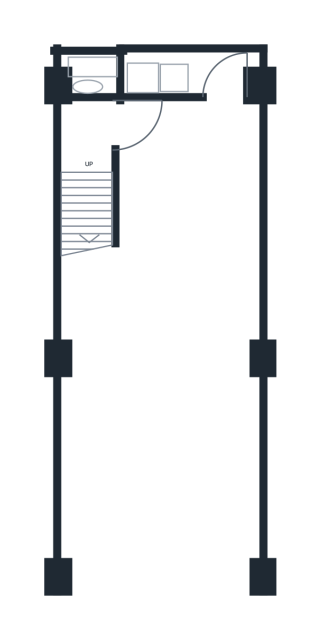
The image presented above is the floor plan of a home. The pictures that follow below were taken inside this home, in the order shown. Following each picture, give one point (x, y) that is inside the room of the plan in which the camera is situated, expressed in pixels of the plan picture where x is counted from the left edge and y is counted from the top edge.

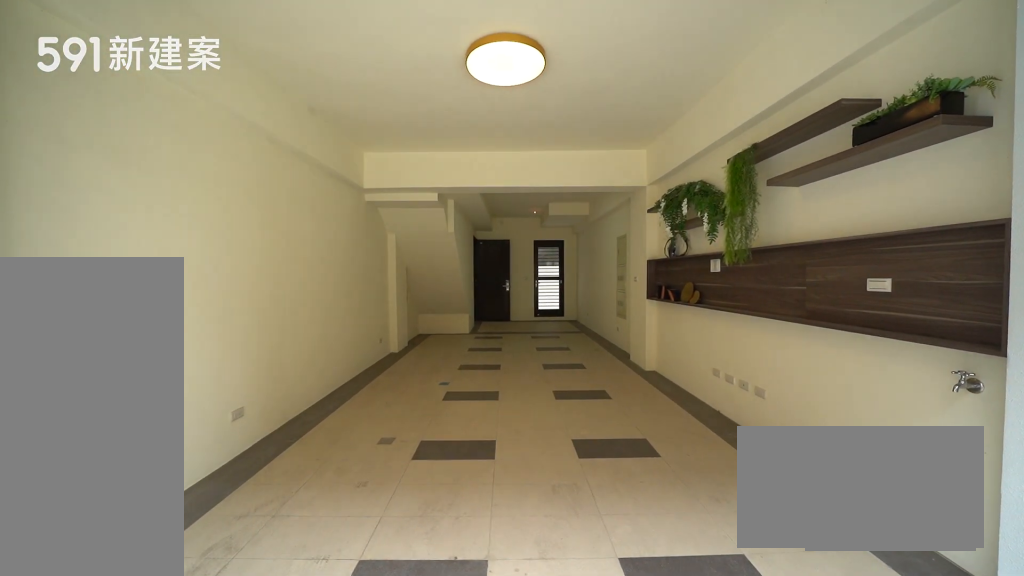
(164, 358)
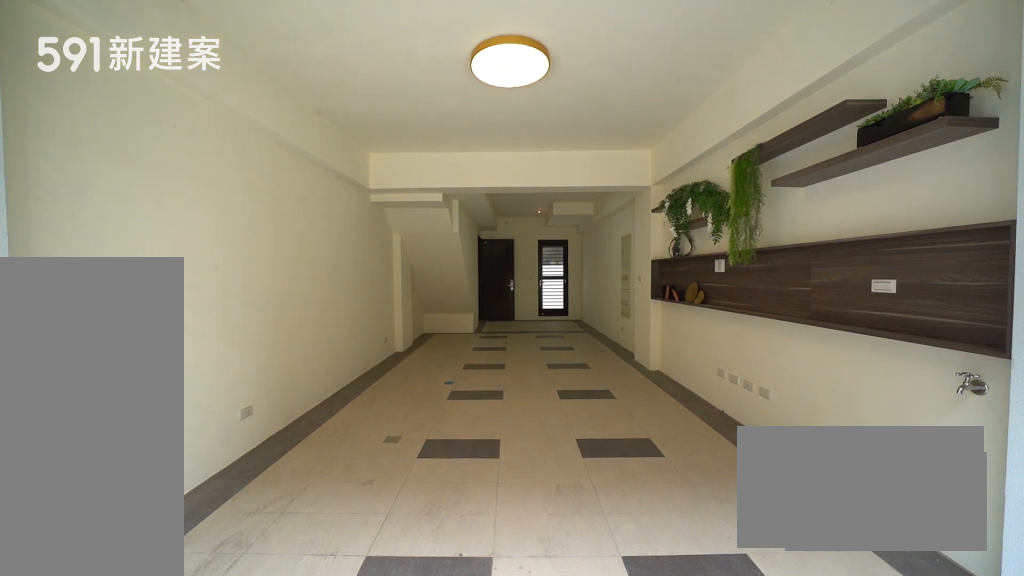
(164, 358)
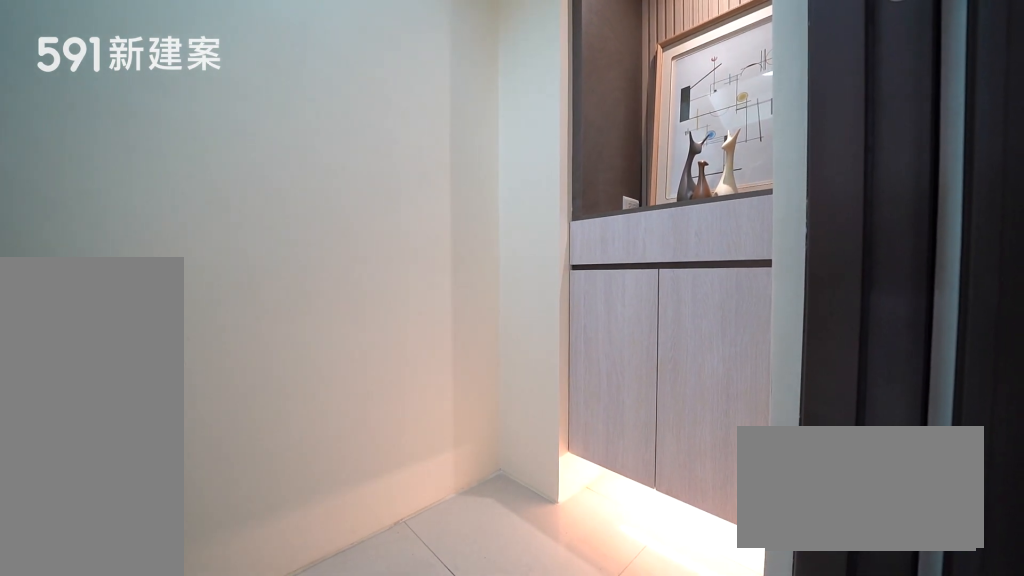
(92, 102)
